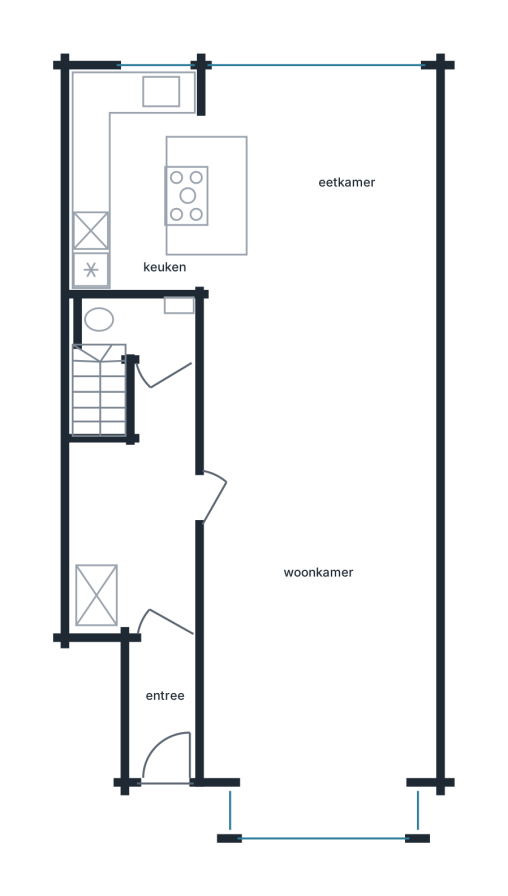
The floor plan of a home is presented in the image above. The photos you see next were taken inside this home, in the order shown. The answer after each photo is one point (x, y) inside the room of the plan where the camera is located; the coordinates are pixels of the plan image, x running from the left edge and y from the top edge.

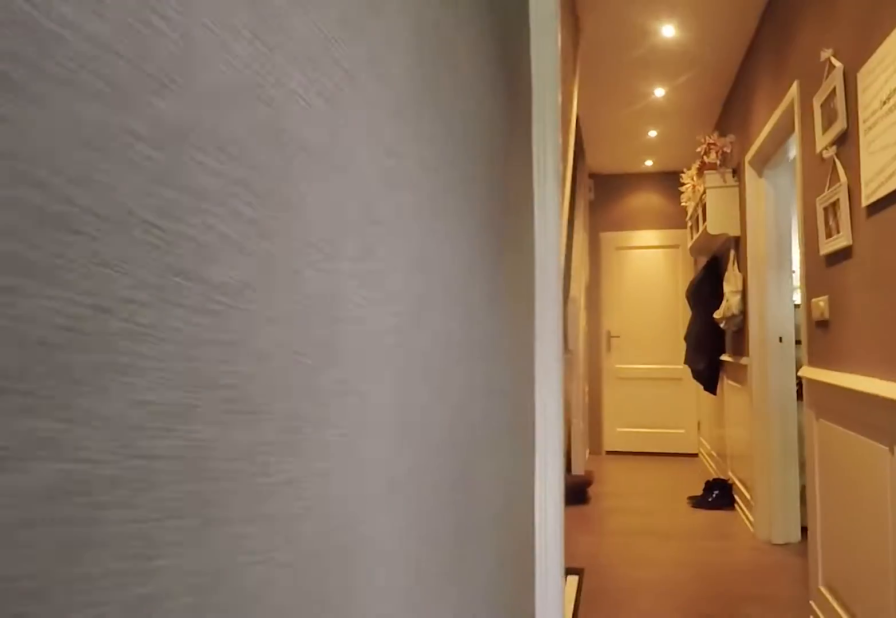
(145, 559)
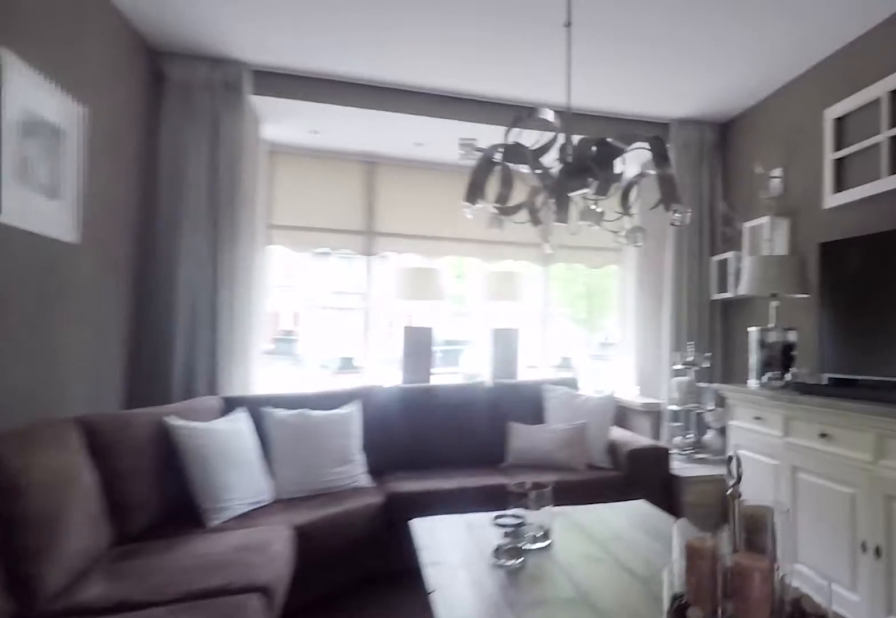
(317, 431)
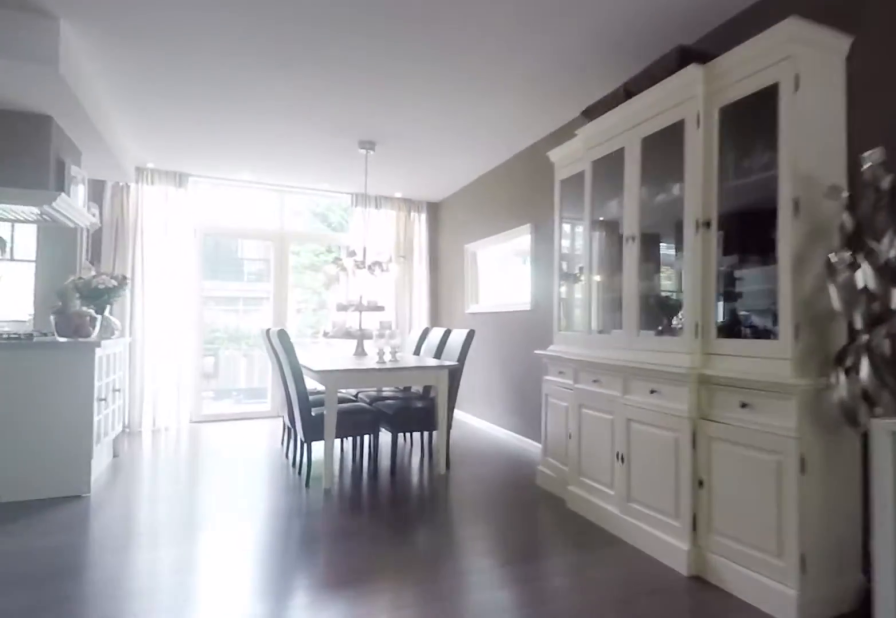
(317, 431)
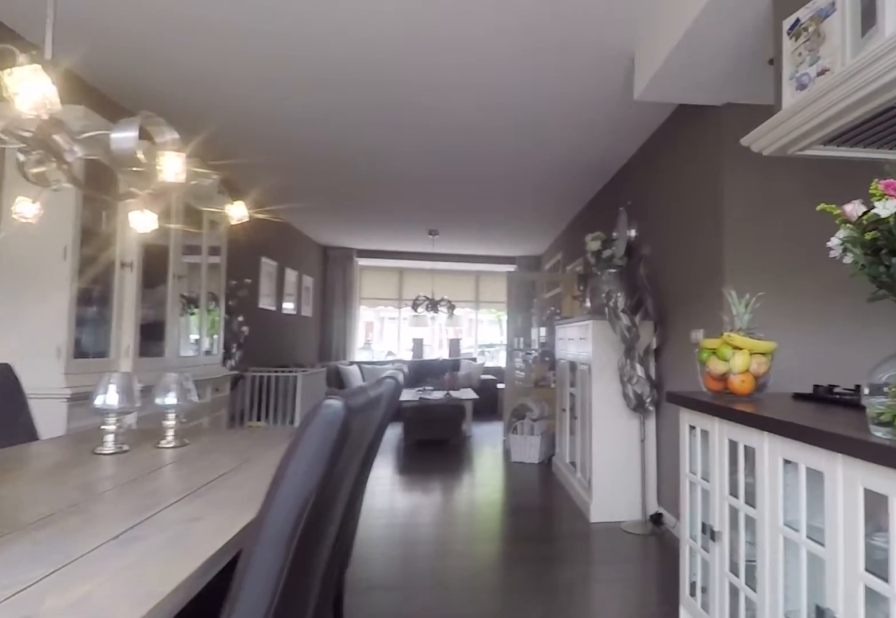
(220, 152)
